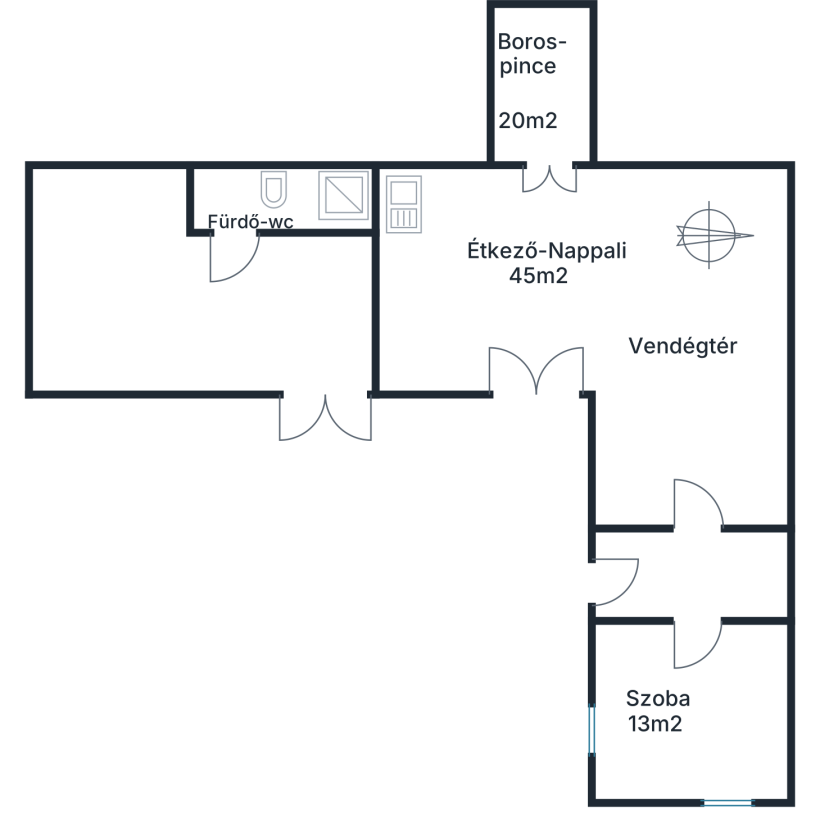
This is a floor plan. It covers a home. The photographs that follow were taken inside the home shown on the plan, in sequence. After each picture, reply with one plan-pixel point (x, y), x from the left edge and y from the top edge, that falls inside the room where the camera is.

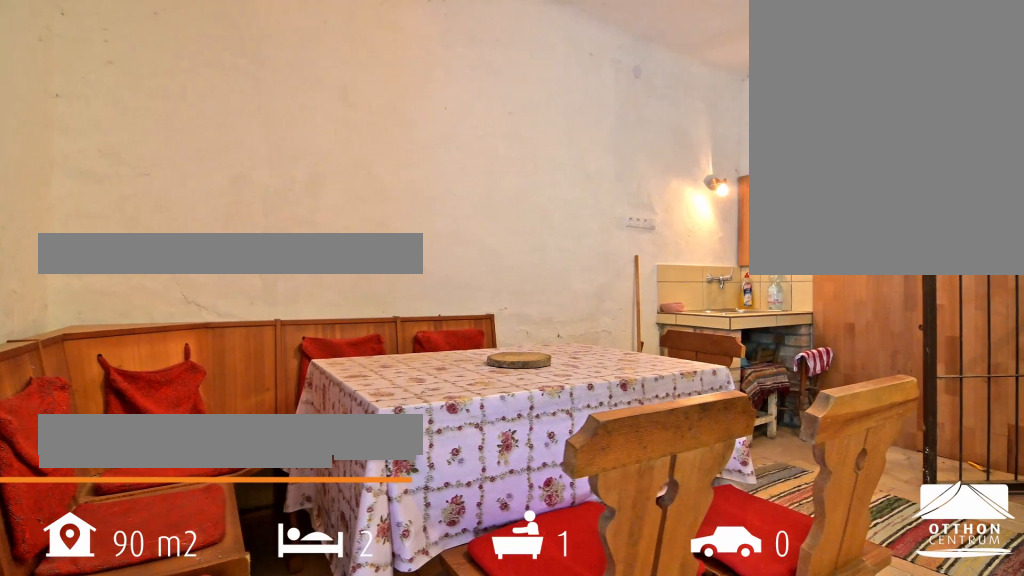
(533, 282)
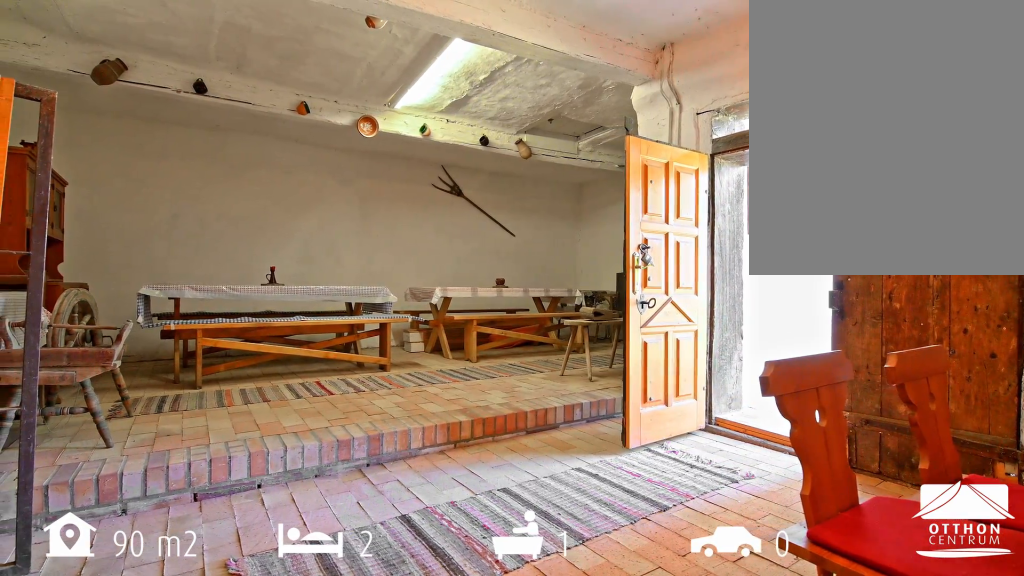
(533, 281)
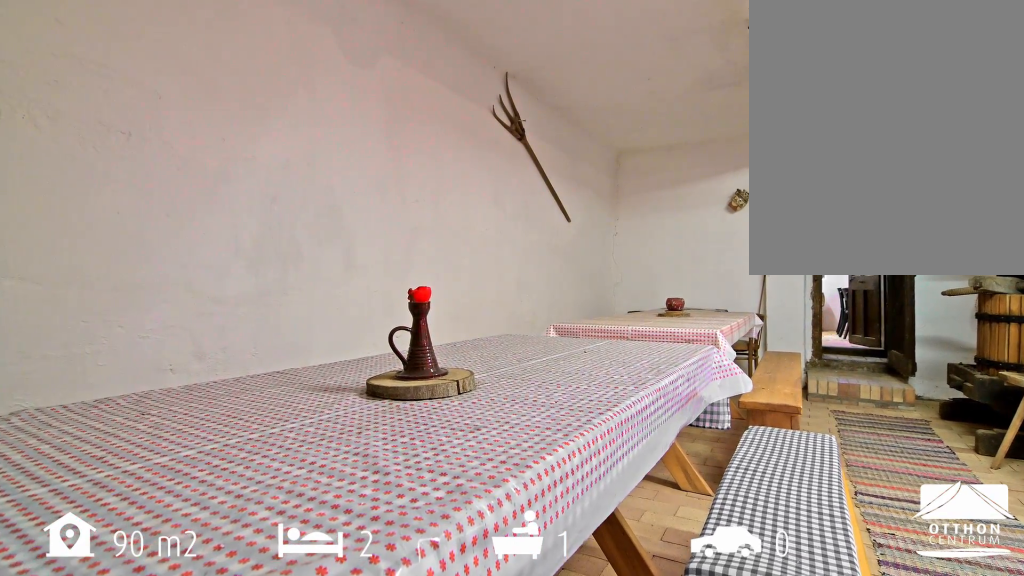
(700, 342)
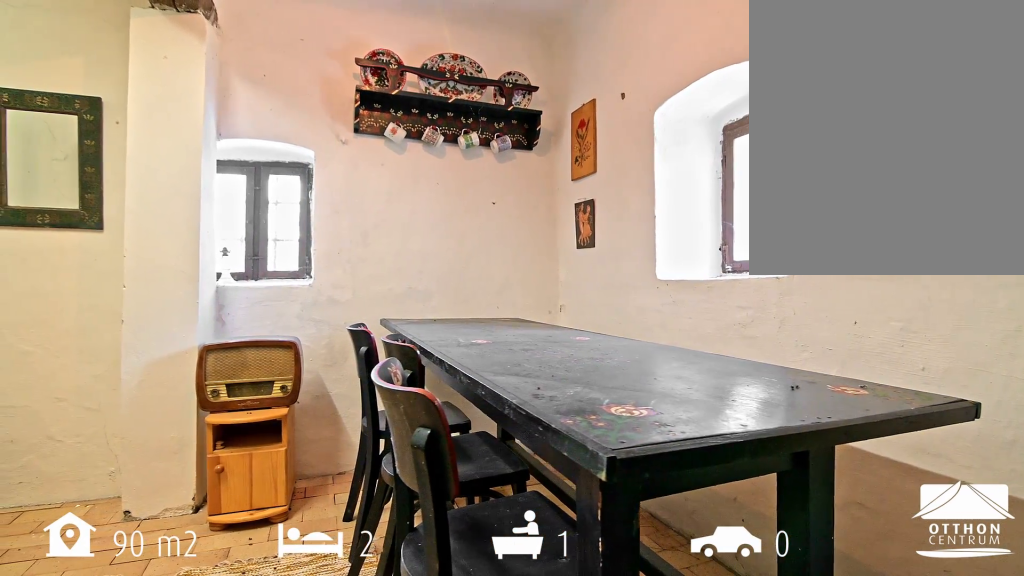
(691, 710)
